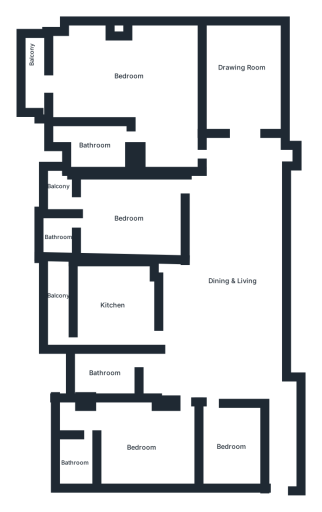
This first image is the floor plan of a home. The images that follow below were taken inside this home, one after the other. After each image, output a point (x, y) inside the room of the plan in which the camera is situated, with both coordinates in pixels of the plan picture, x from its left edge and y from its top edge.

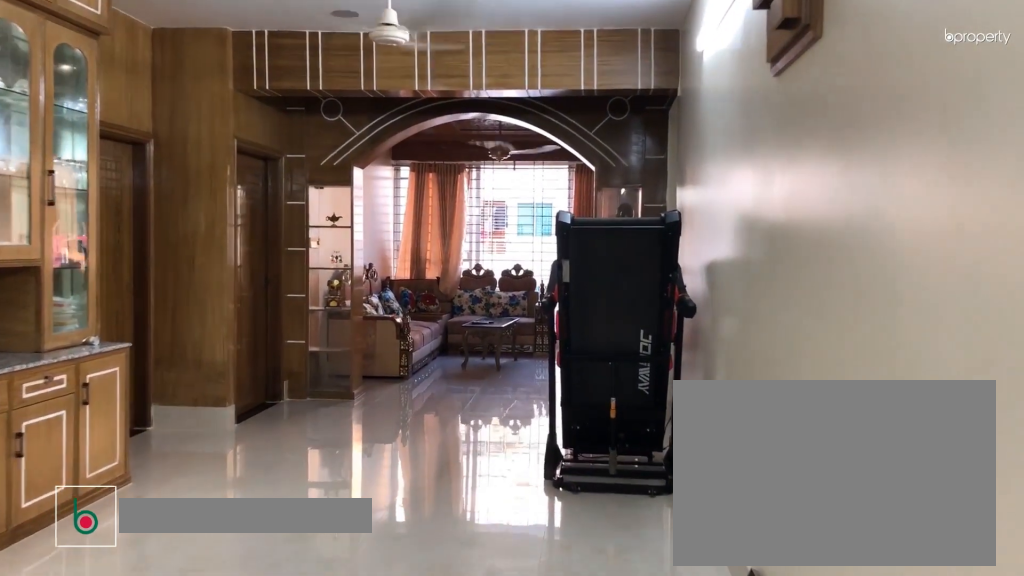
(239, 316)
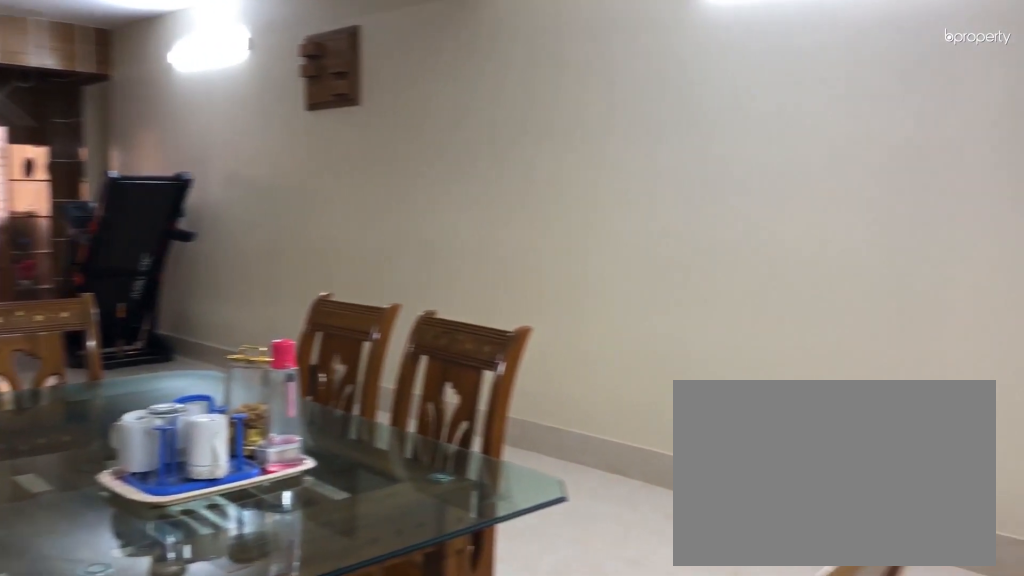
(218, 361)
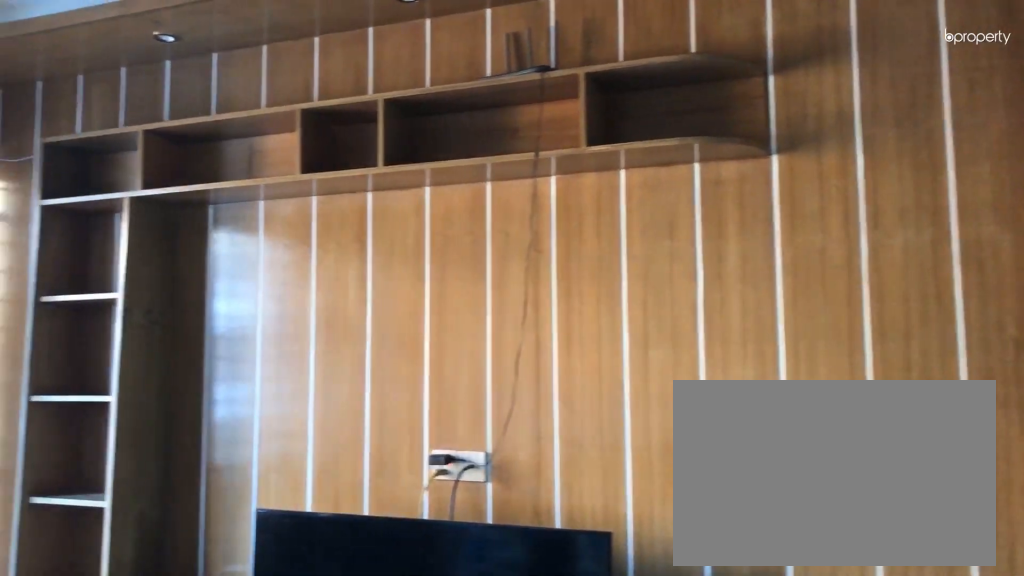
(244, 75)
